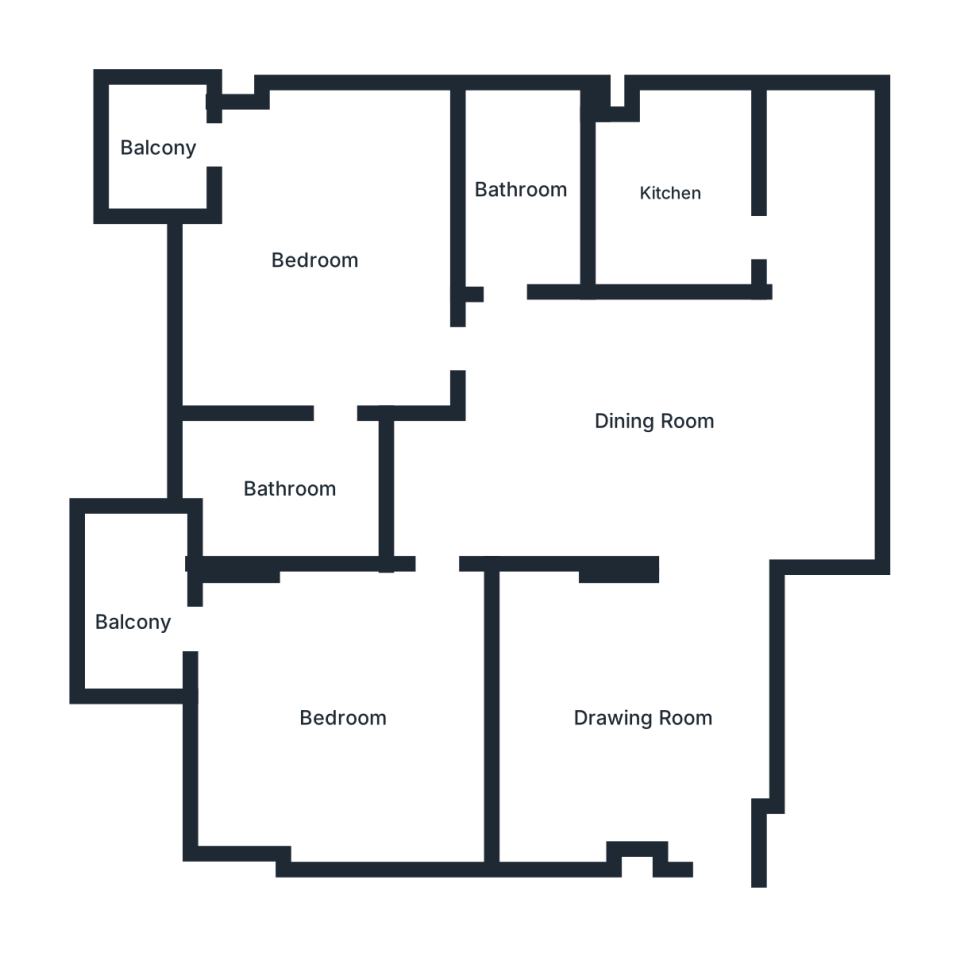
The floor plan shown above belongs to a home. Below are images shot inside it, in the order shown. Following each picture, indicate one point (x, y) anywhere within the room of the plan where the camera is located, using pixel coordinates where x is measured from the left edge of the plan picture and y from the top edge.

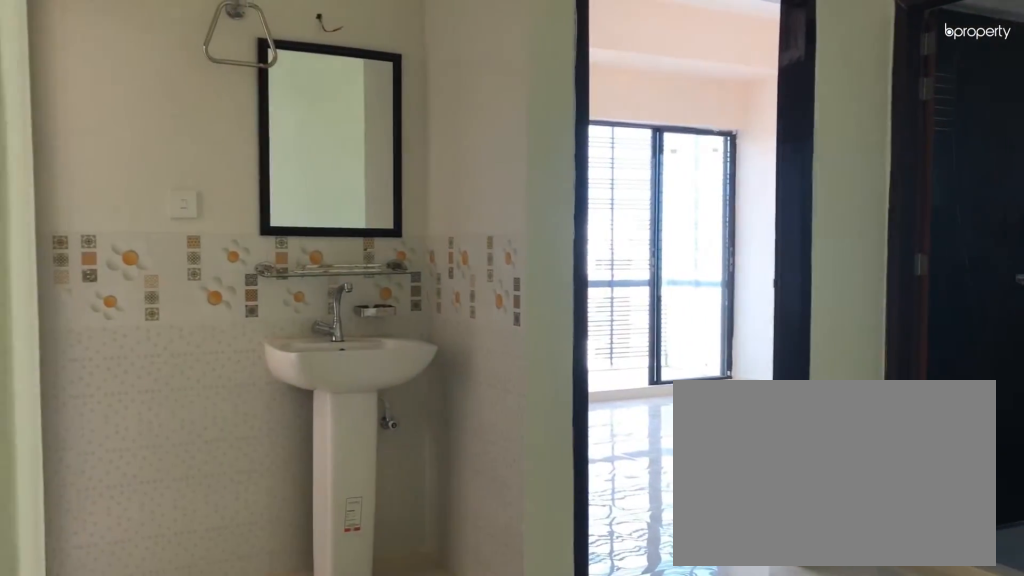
(653, 424)
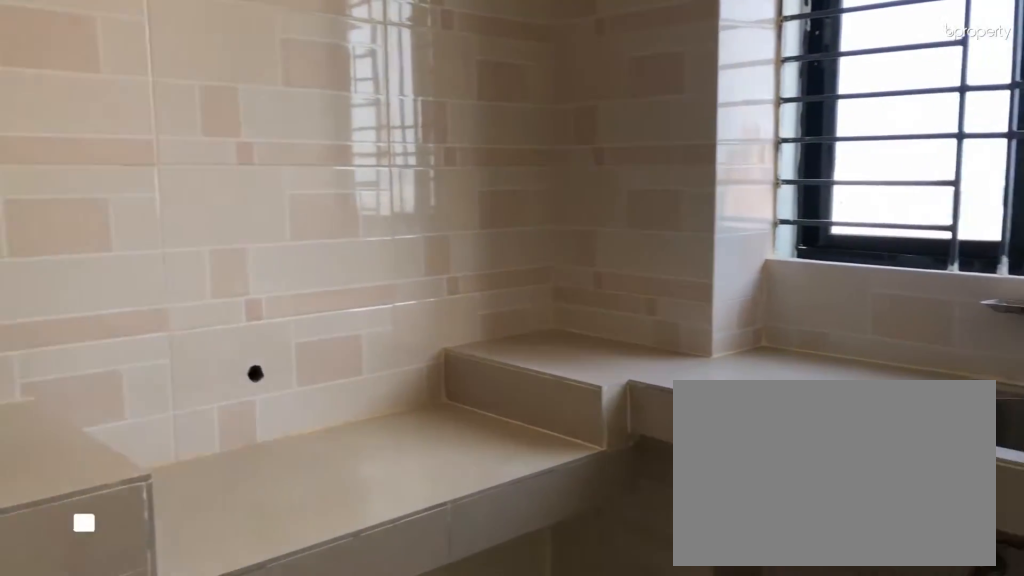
(672, 194)
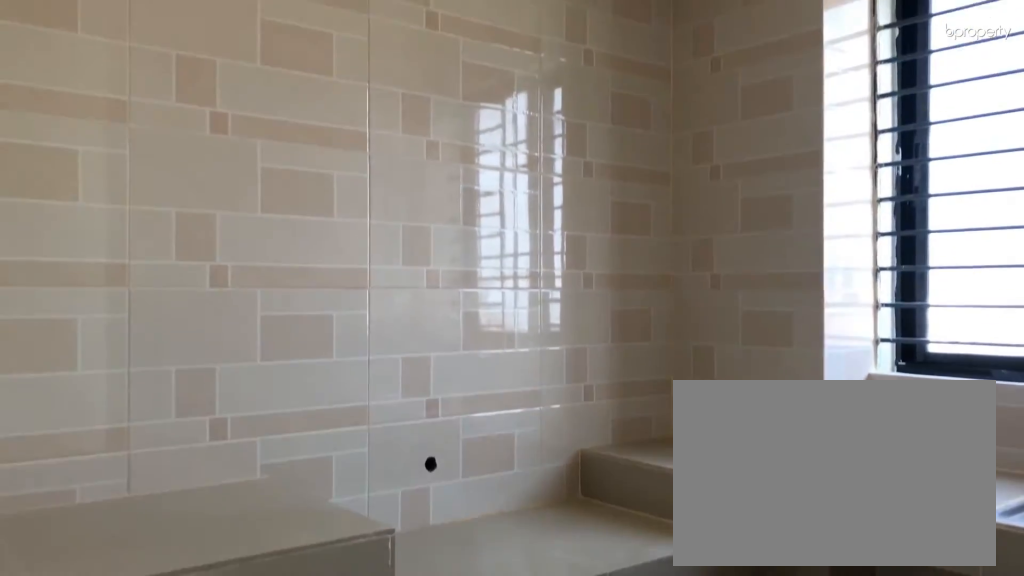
(671, 193)
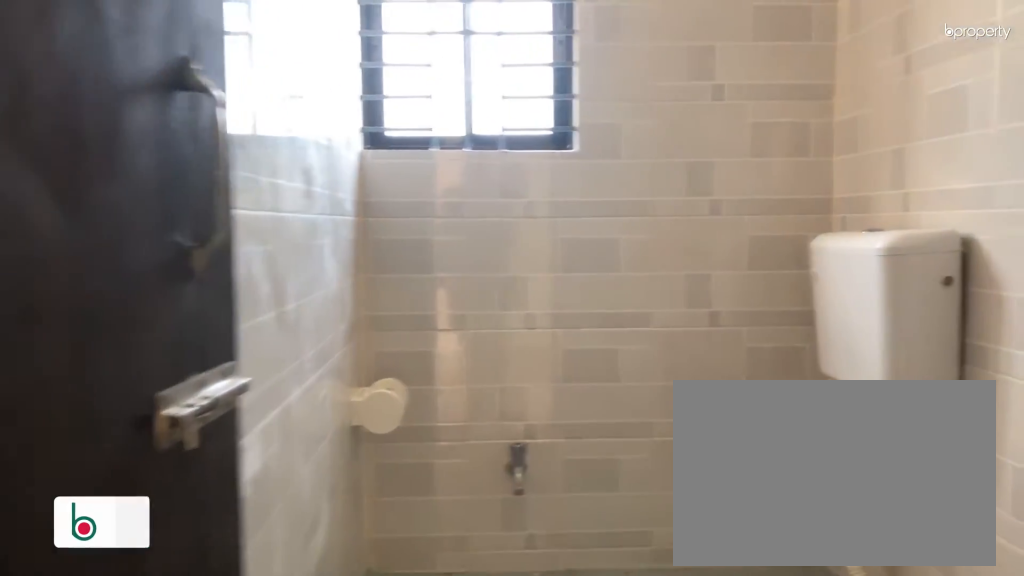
(522, 187)
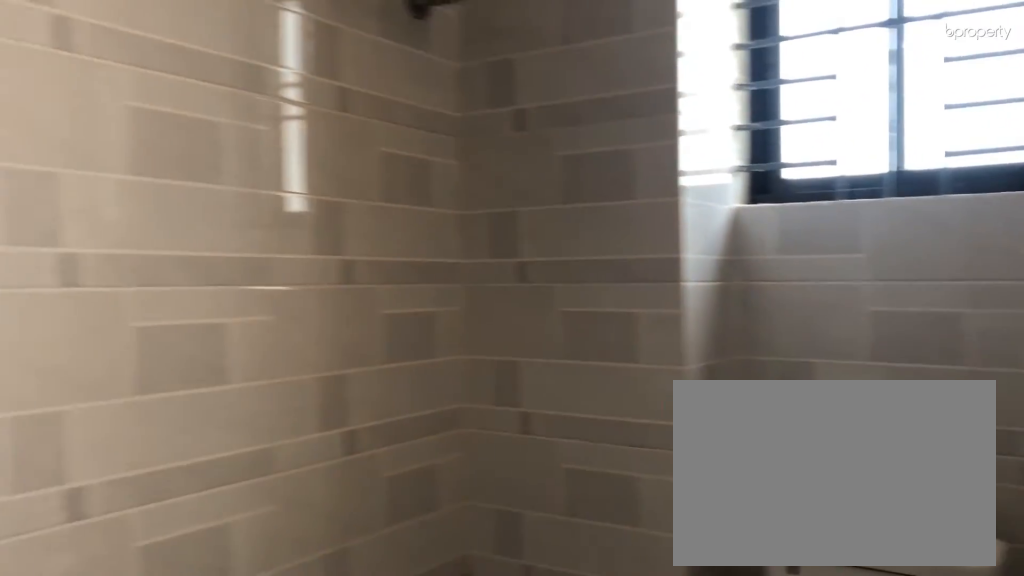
(293, 492)
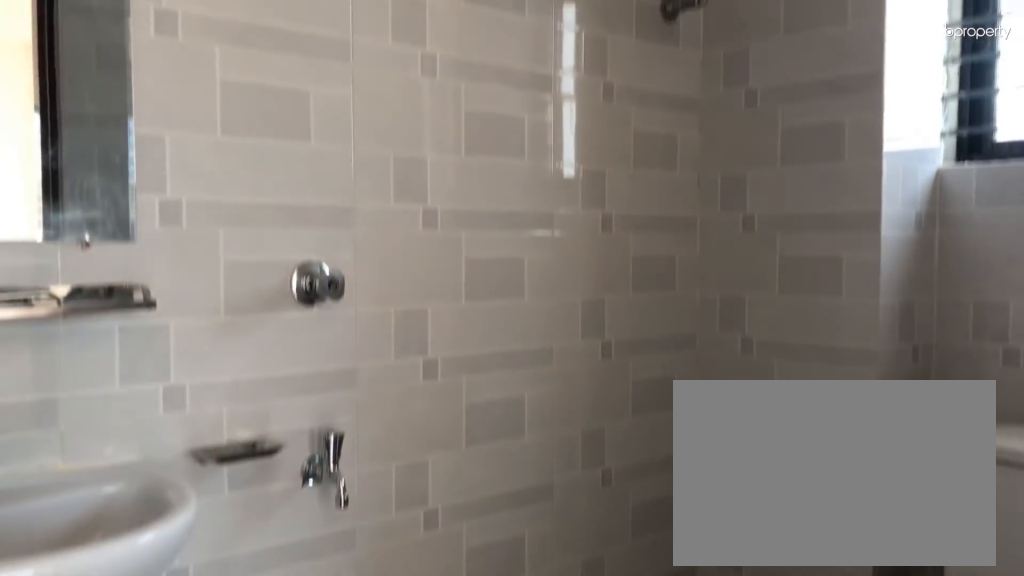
(293, 493)
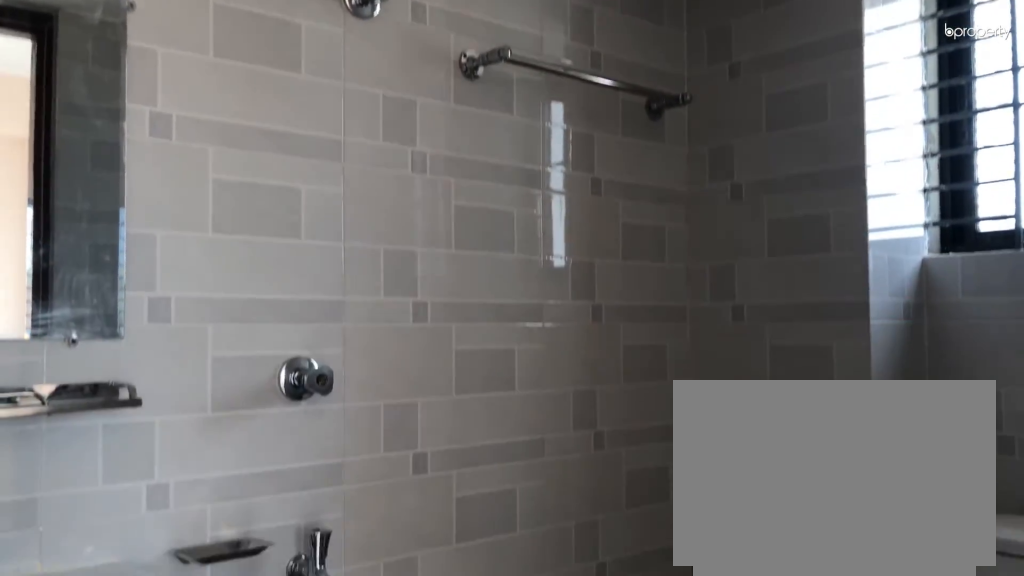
(293, 493)
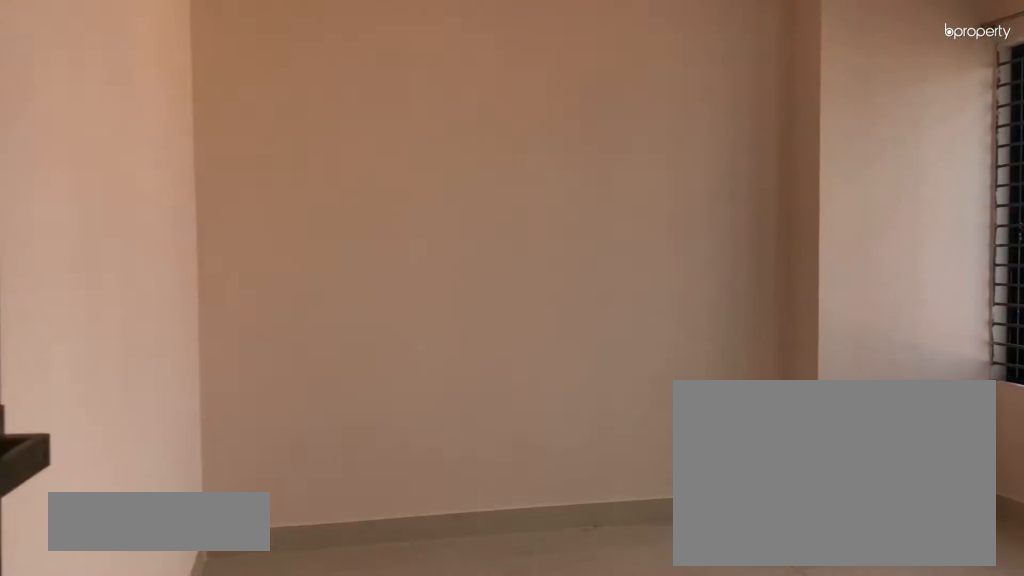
(343, 716)
